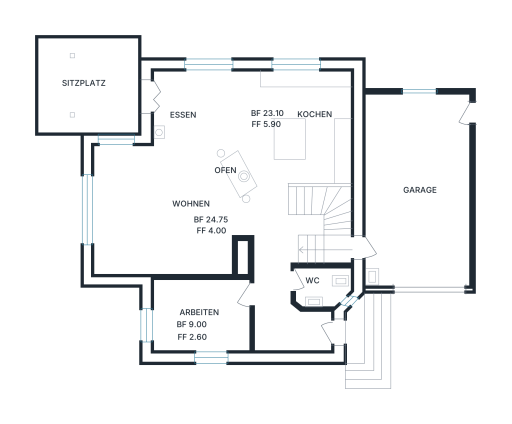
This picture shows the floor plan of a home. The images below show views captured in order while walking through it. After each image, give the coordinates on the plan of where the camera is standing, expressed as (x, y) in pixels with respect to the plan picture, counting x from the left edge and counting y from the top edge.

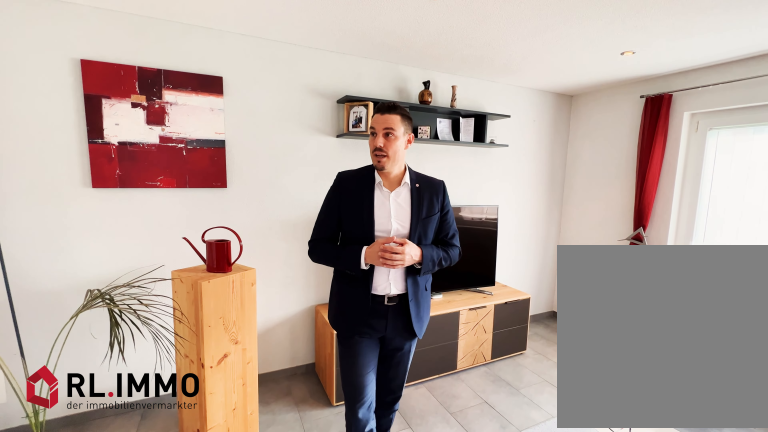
(209, 245)
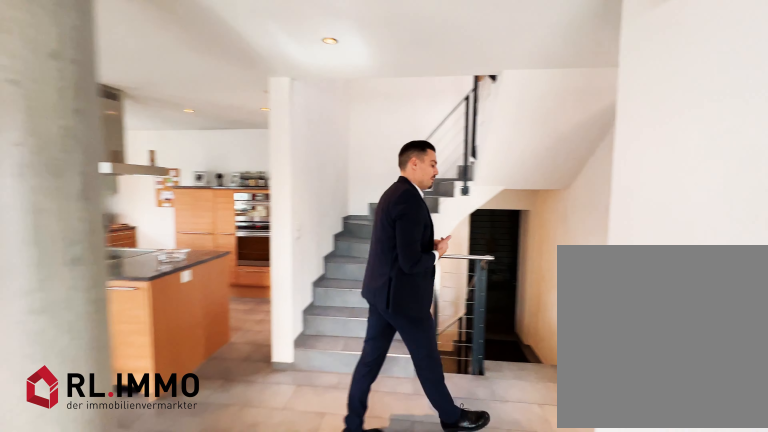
(222, 245)
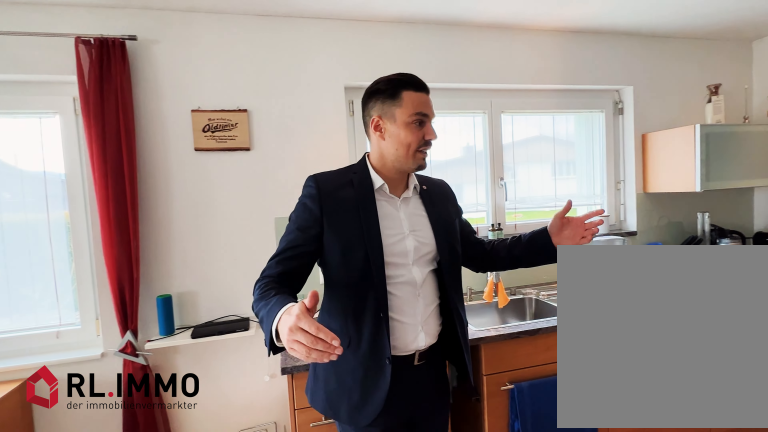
(263, 126)
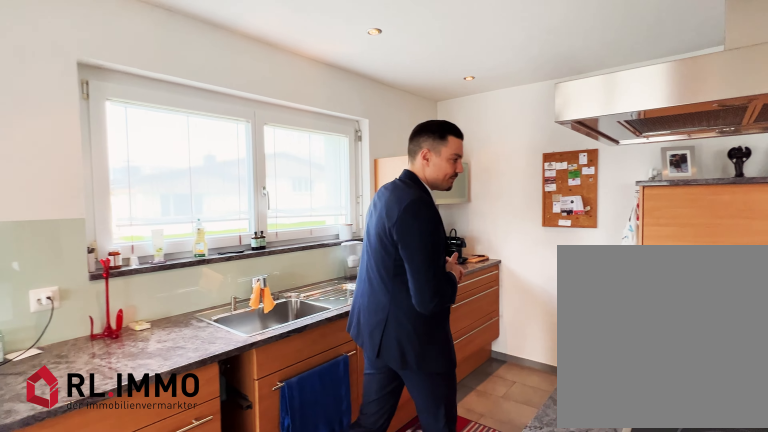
(281, 133)
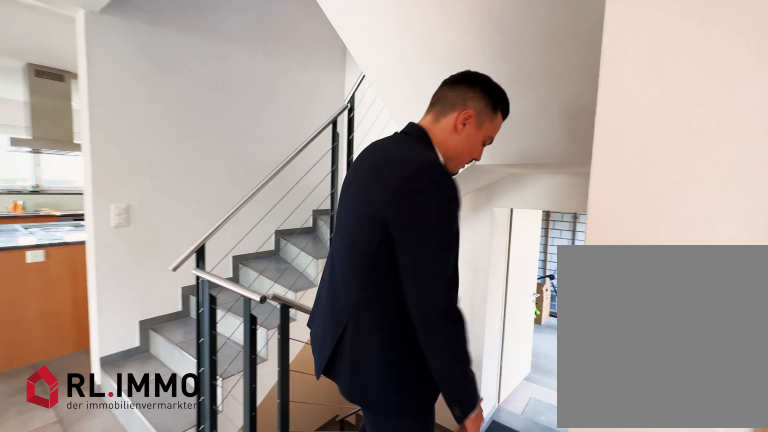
(310, 249)
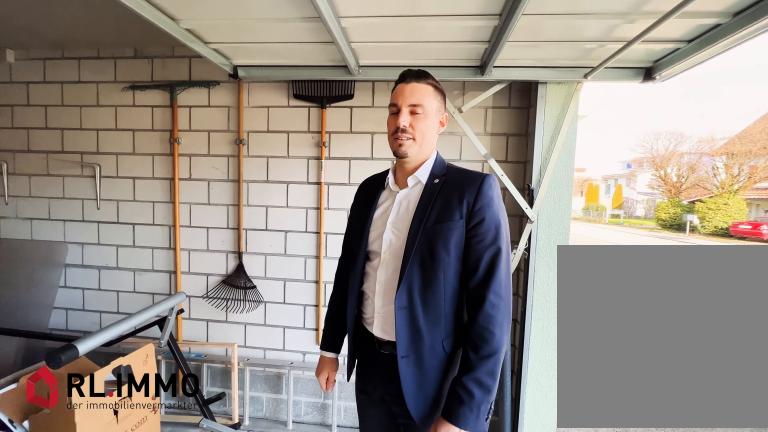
(419, 280)
